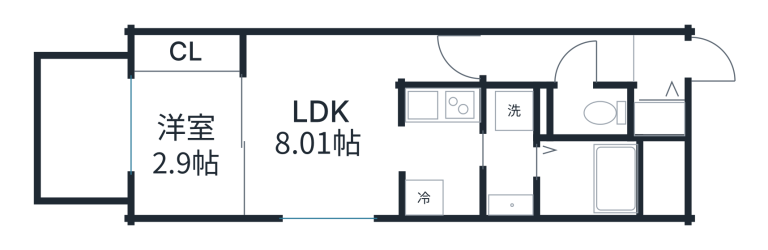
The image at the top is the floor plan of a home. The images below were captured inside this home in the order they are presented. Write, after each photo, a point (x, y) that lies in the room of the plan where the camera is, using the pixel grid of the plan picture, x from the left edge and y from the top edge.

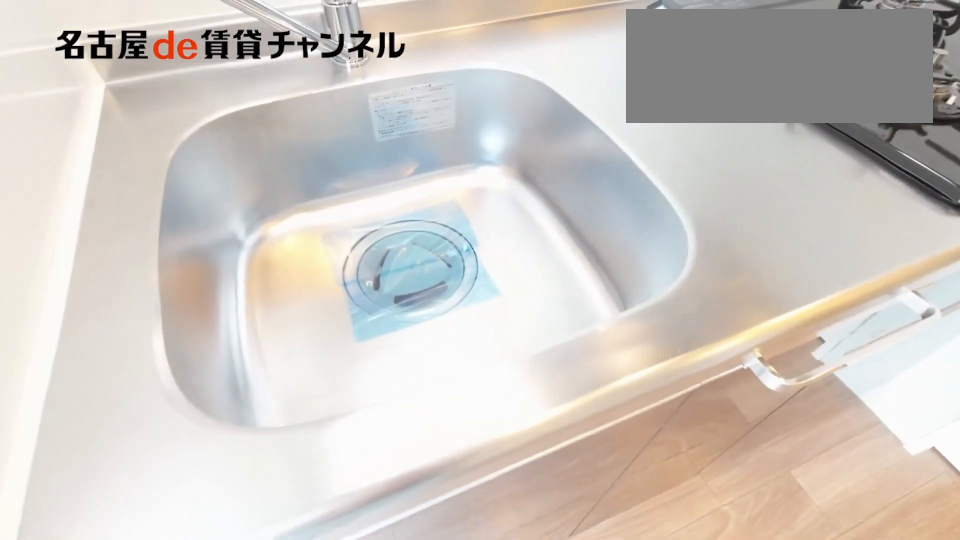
(442, 153)
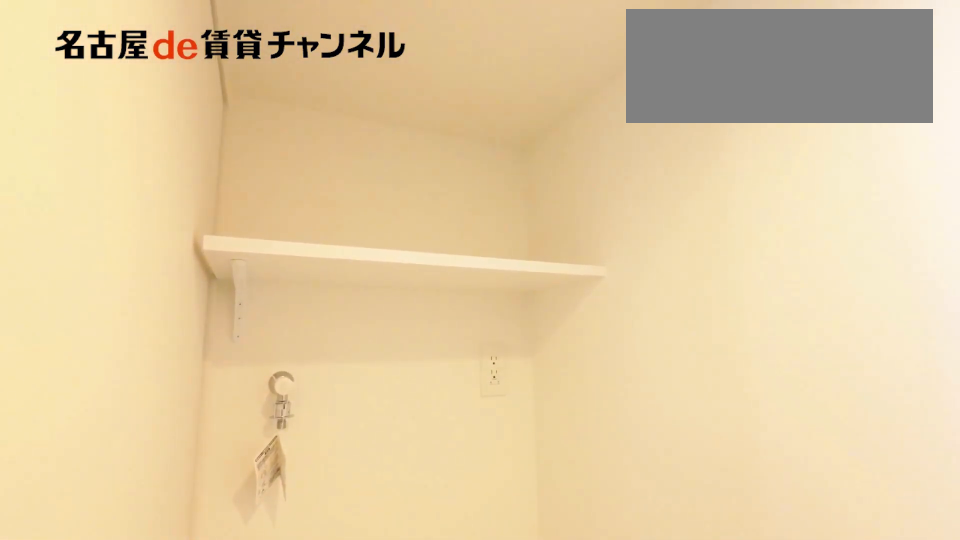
(508, 113)
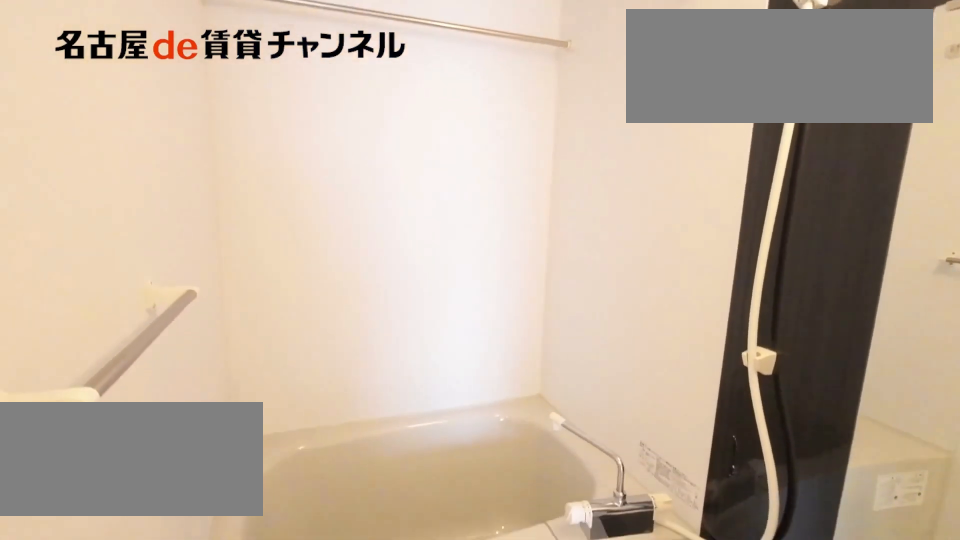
(590, 183)
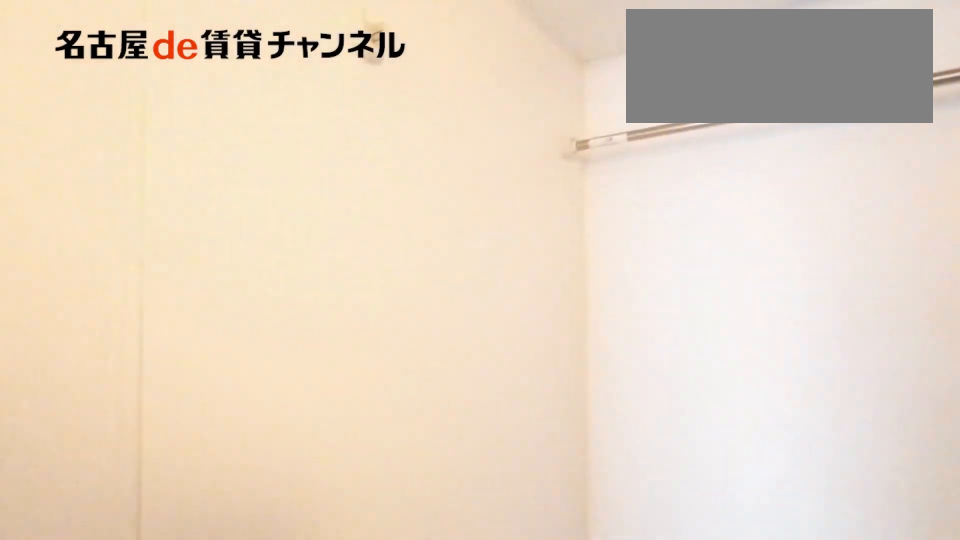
(590, 183)
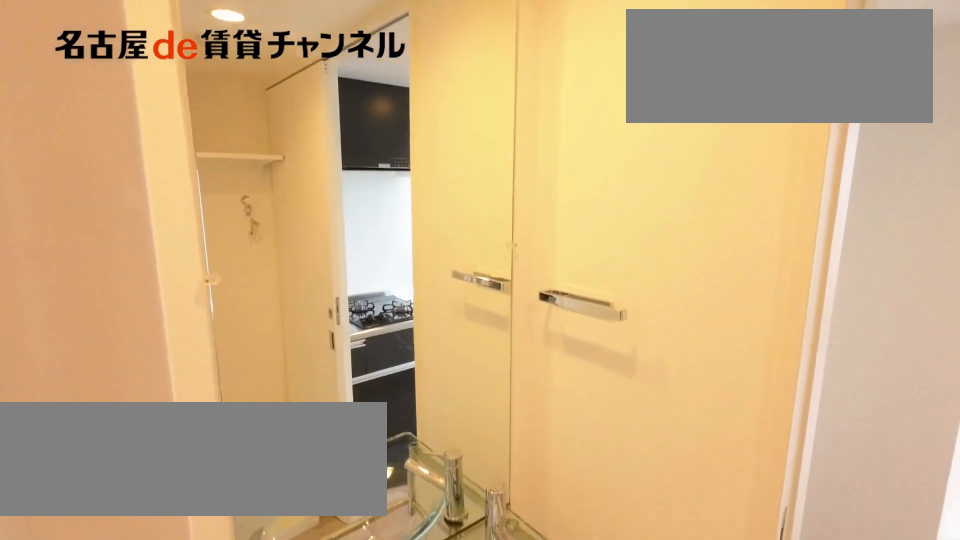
(511, 198)
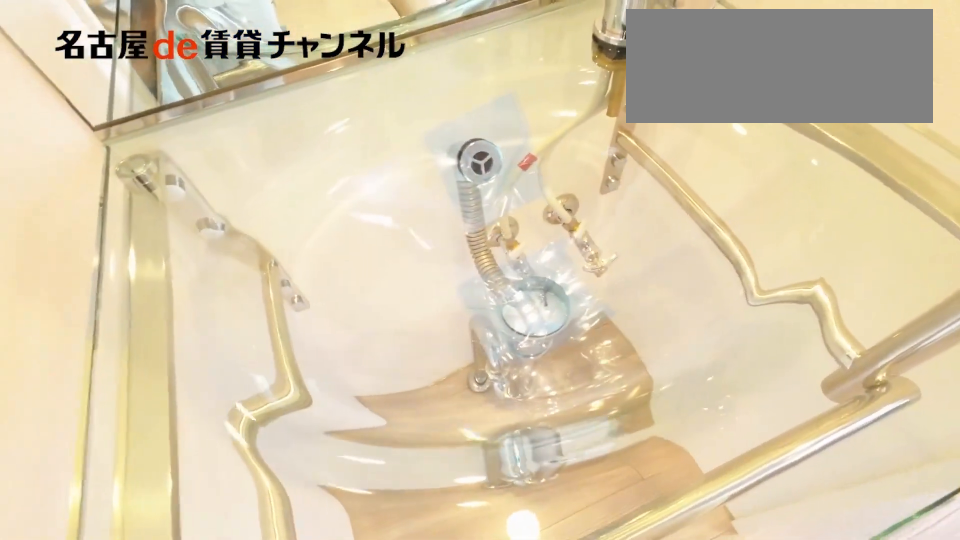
(511, 198)
